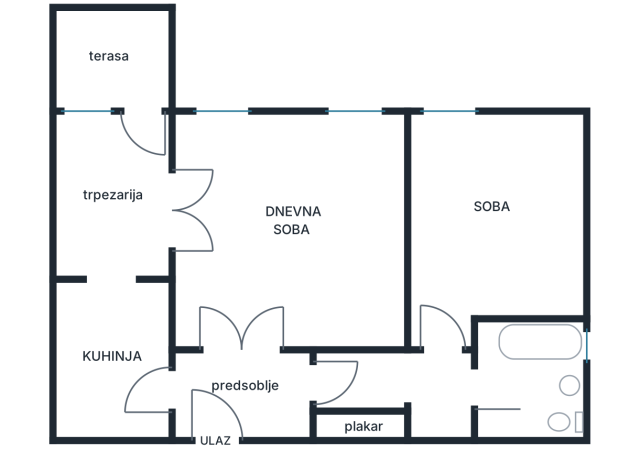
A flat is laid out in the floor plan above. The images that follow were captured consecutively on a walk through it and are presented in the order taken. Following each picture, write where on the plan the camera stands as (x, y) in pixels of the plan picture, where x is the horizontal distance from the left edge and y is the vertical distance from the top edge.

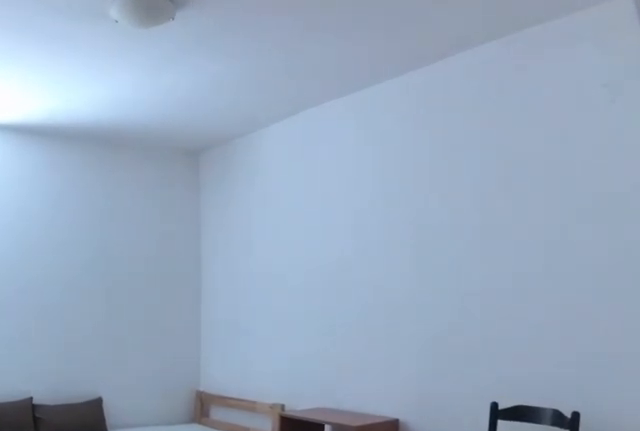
(445, 359)
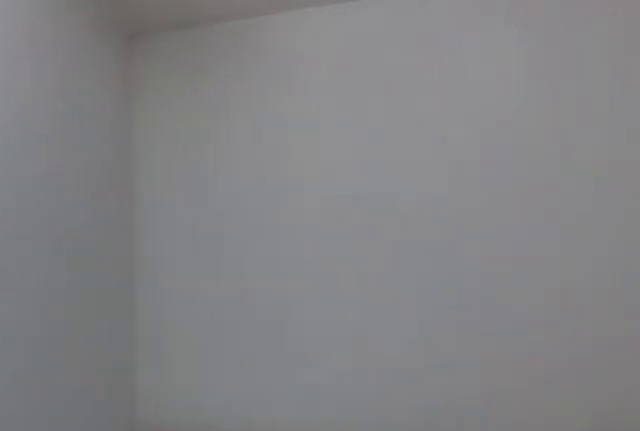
(432, 175)
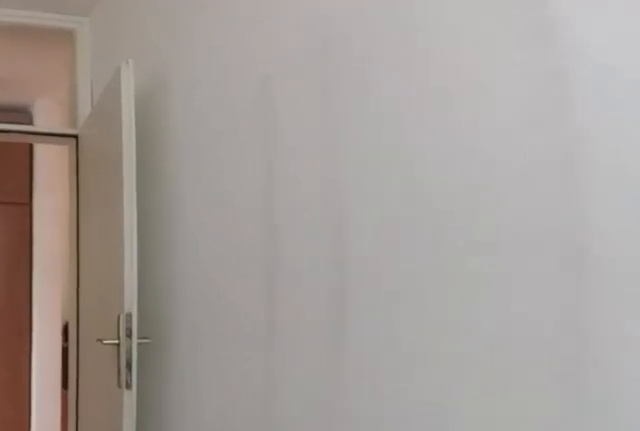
(443, 209)
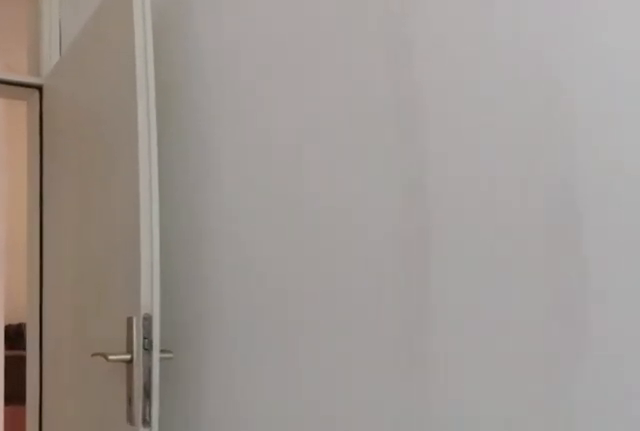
(442, 236)
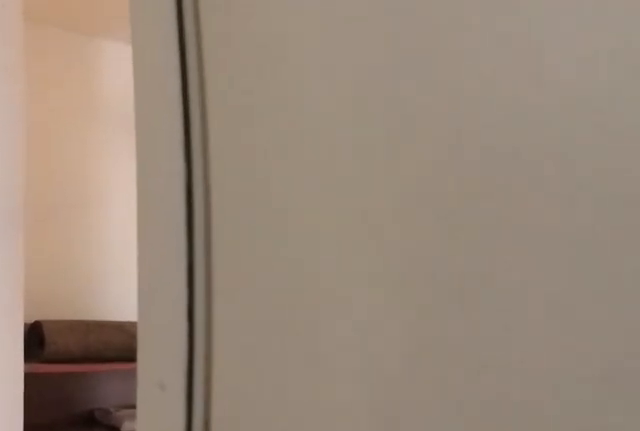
(442, 290)
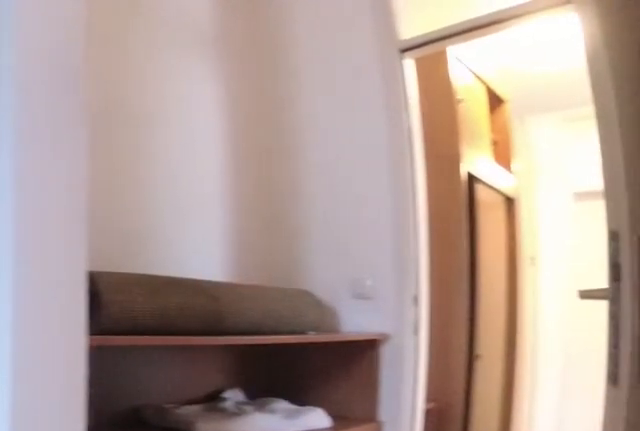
(460, 355)
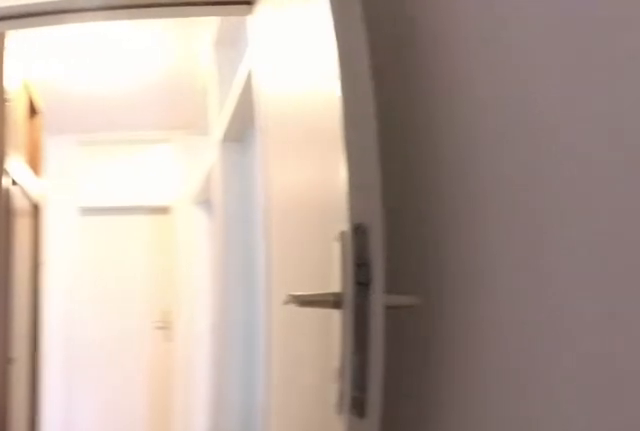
(447, 374)
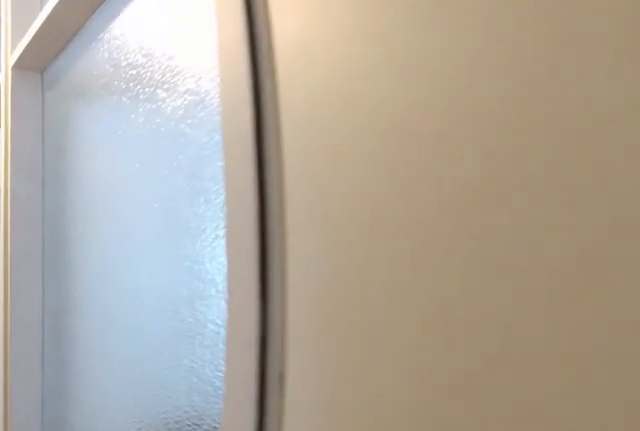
(374, 376)
